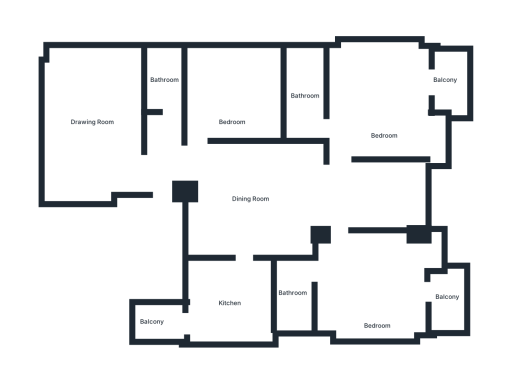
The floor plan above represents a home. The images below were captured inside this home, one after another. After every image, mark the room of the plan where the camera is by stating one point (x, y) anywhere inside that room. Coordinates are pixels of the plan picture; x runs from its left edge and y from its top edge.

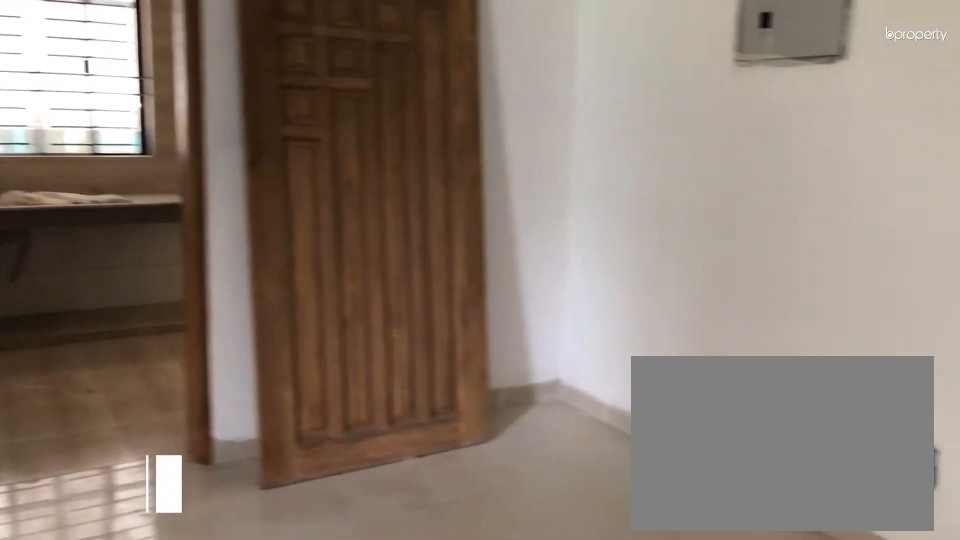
(254, 209)
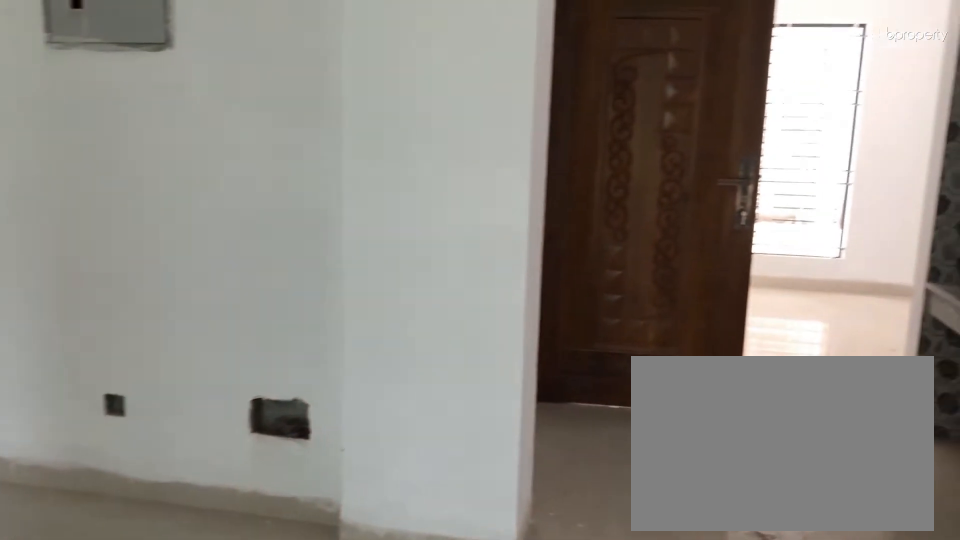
(254, 209)
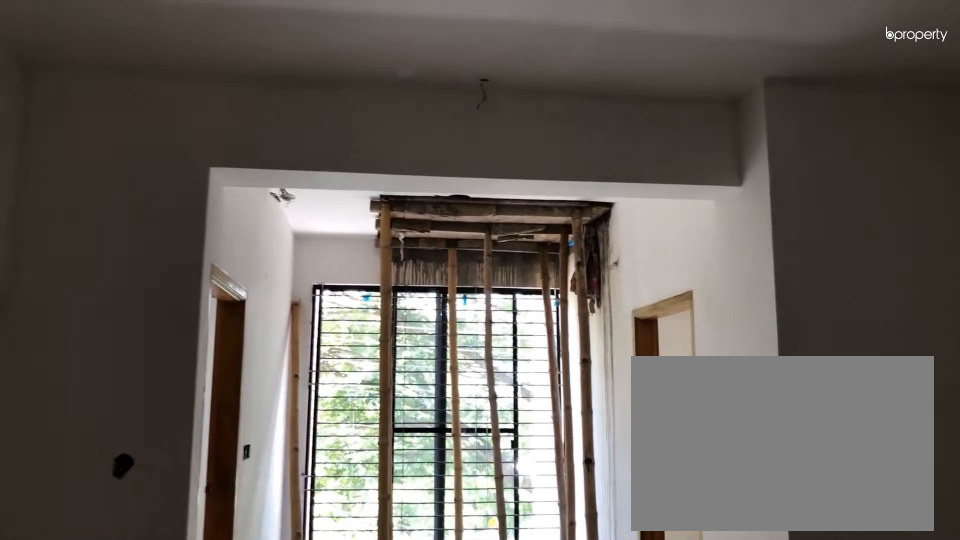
(254, 209)
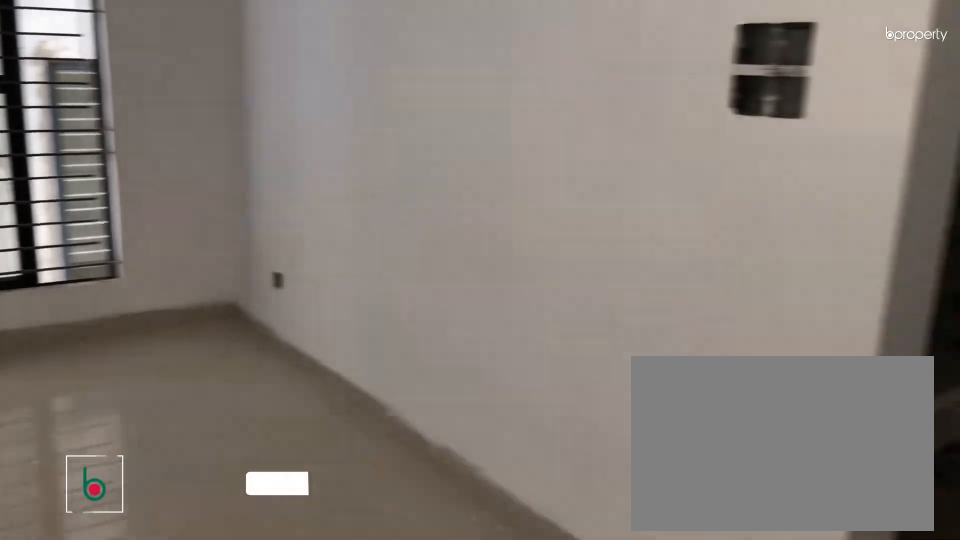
(89, 129)
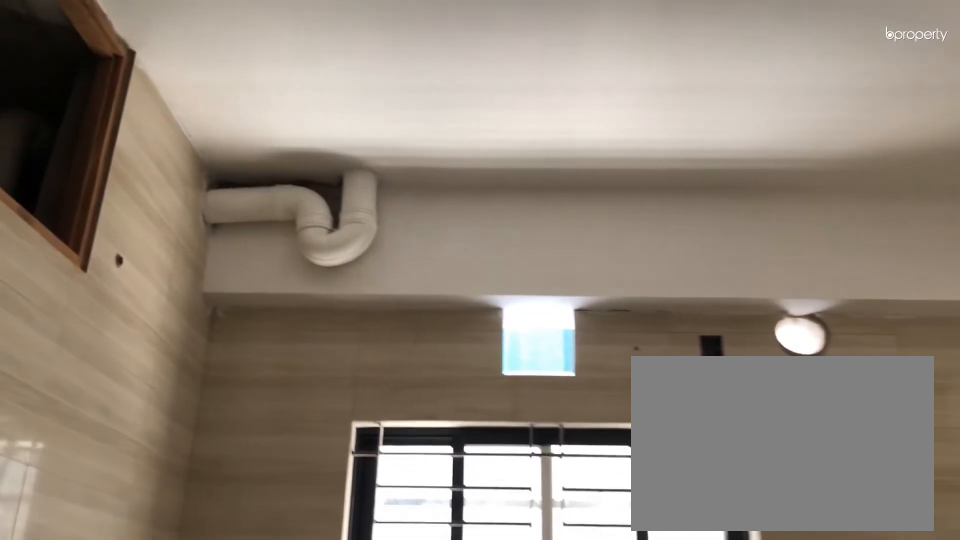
(228, 302)
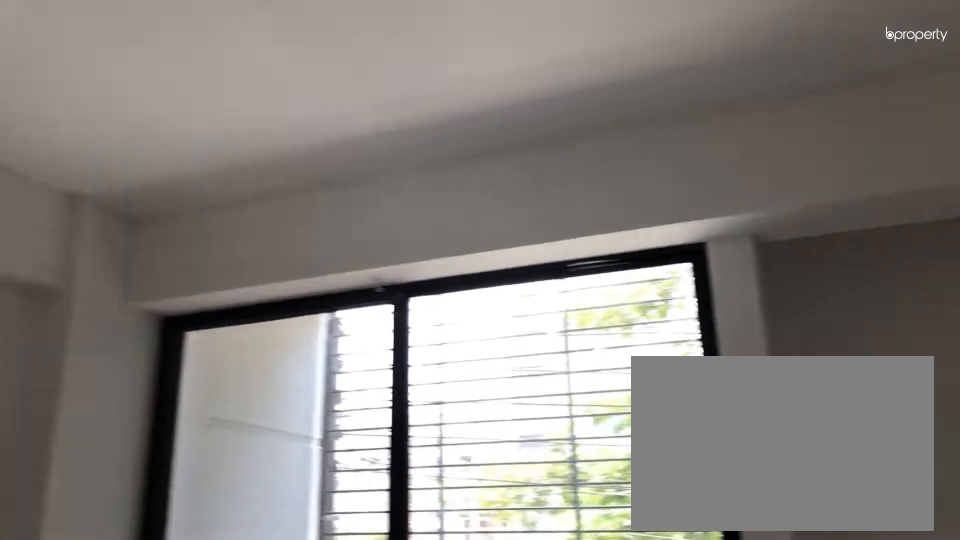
(383, 112)
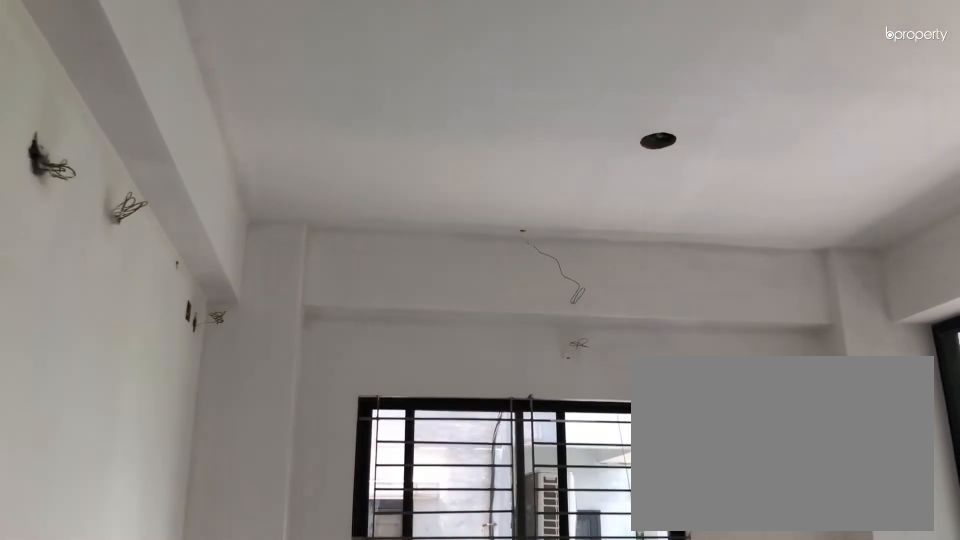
(383, 112)
